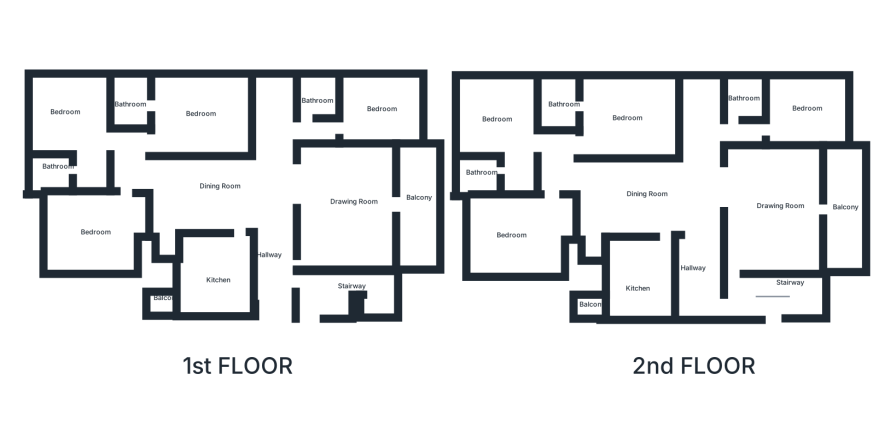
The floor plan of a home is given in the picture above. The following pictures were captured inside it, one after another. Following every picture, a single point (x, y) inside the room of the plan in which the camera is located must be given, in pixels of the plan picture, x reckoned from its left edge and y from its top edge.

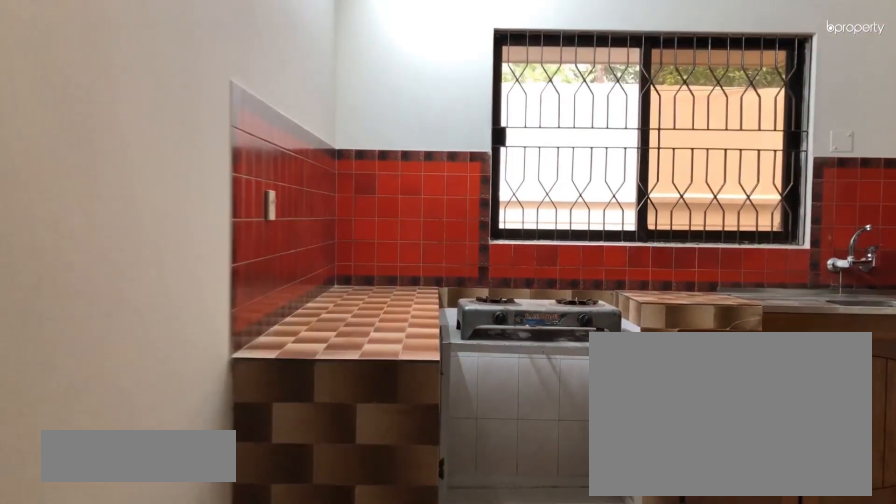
(216, 277)
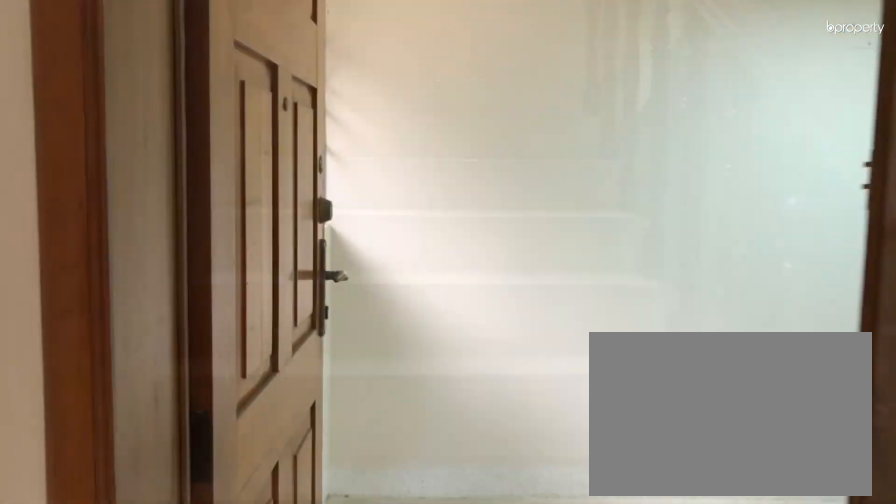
(758, 304)
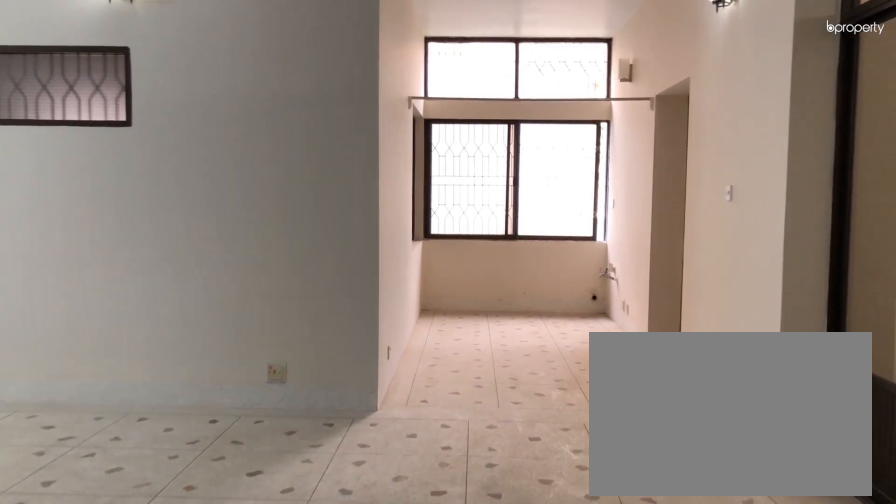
(680, 193)
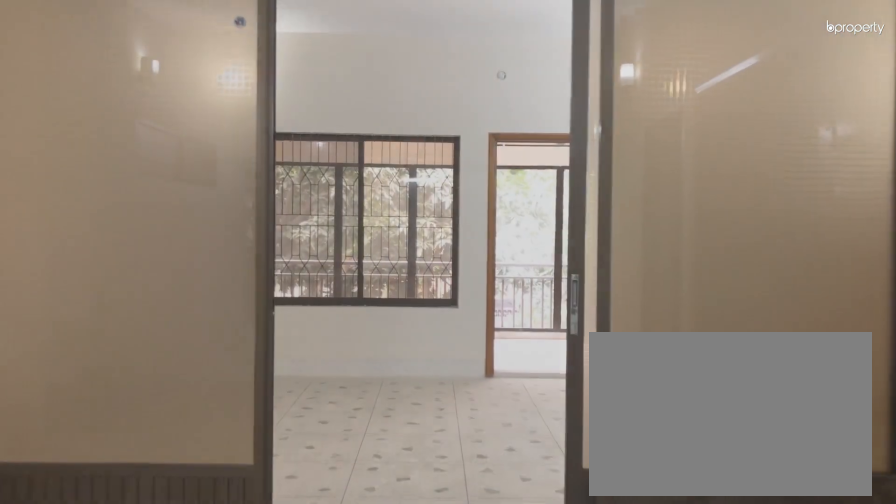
(627, 192)
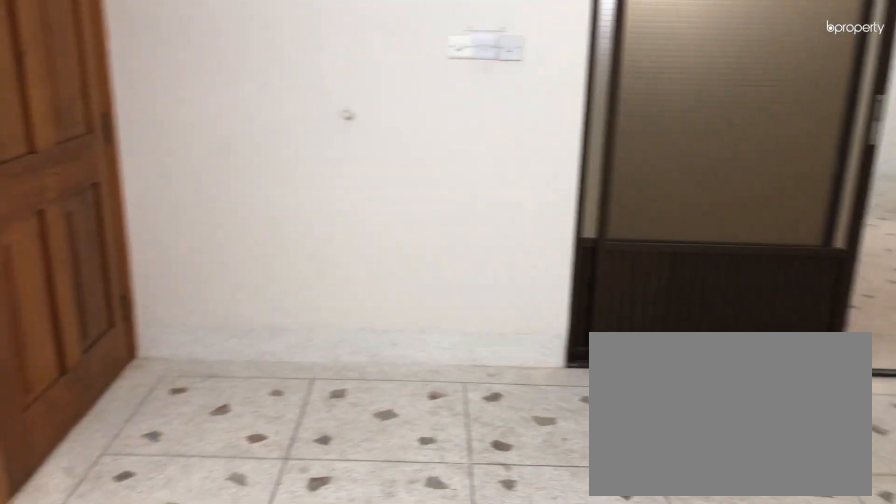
(781, 212)
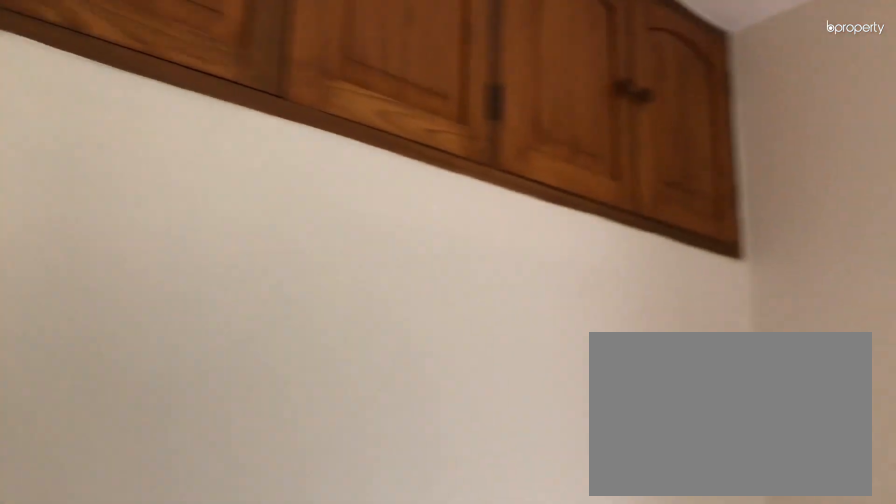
(810, 113)
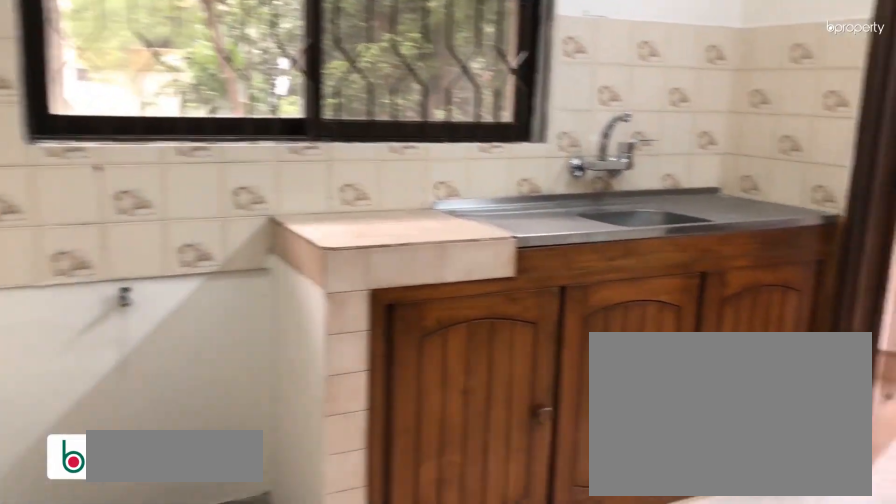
(641, 276)
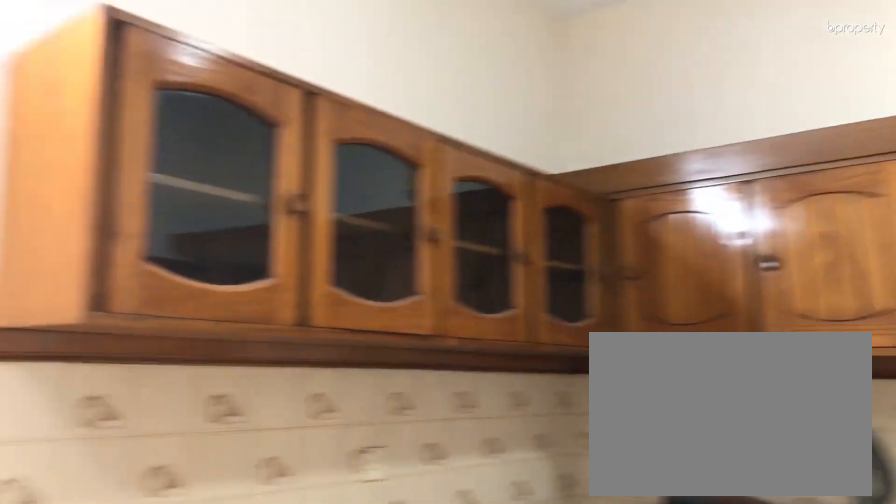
(647, 271)
